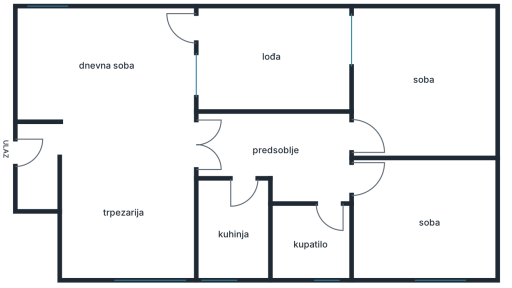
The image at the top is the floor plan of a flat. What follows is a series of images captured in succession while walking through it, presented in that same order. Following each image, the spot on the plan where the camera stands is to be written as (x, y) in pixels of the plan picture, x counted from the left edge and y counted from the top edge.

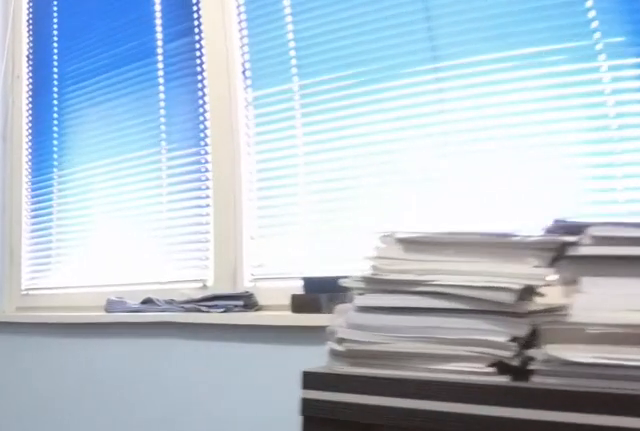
(400, 245)
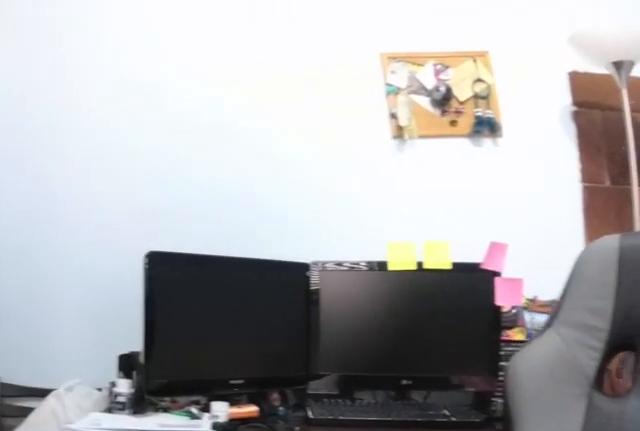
(448, 252)
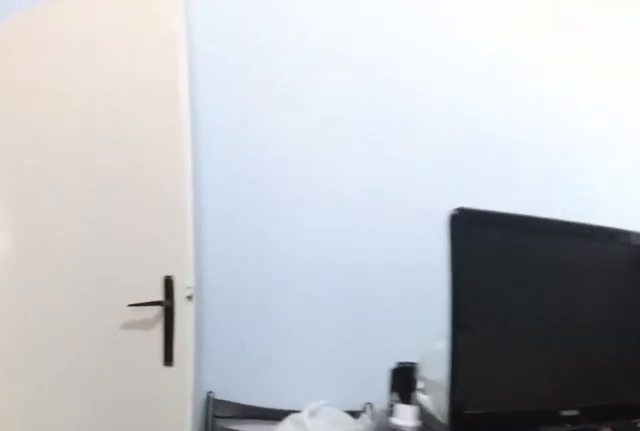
(434, 235)
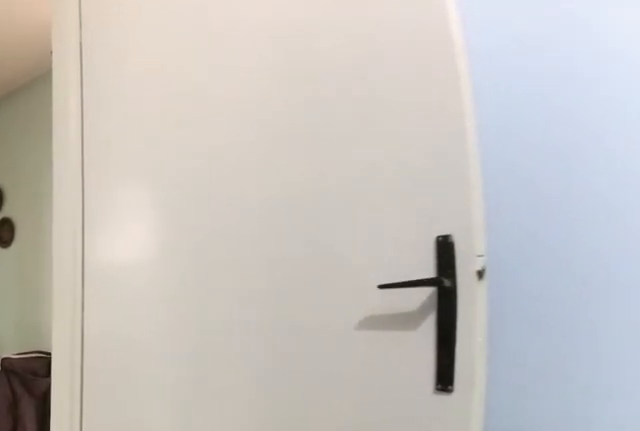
(413, 210)
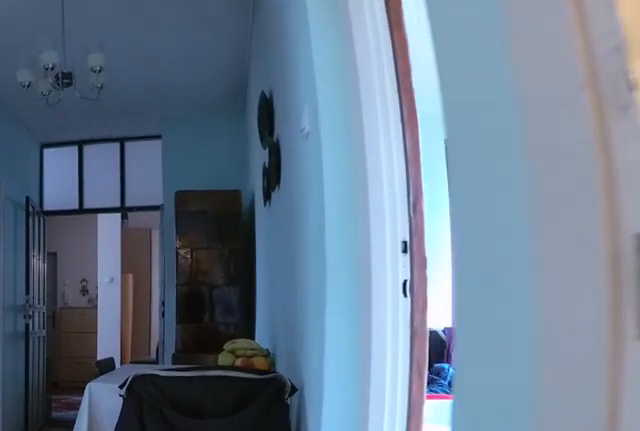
(380, 137)
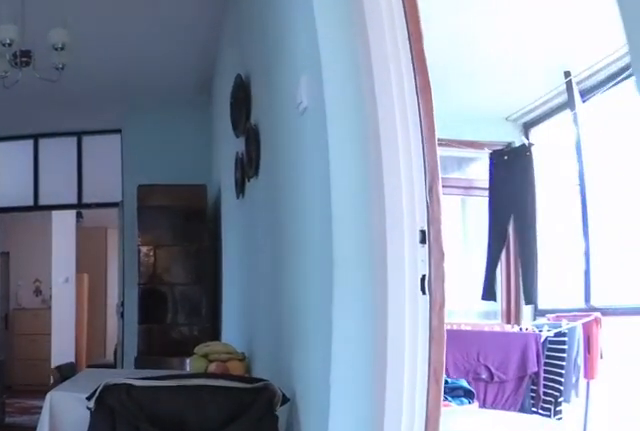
(365, 137)
